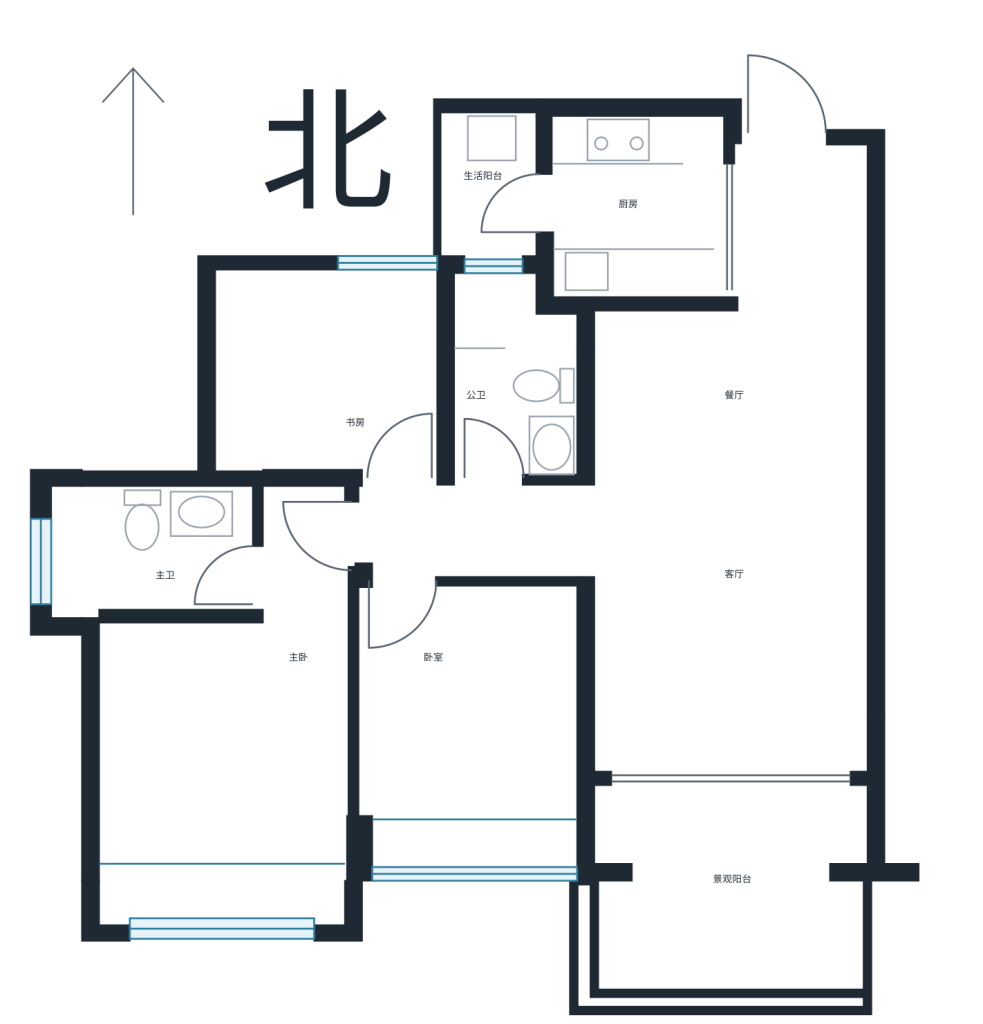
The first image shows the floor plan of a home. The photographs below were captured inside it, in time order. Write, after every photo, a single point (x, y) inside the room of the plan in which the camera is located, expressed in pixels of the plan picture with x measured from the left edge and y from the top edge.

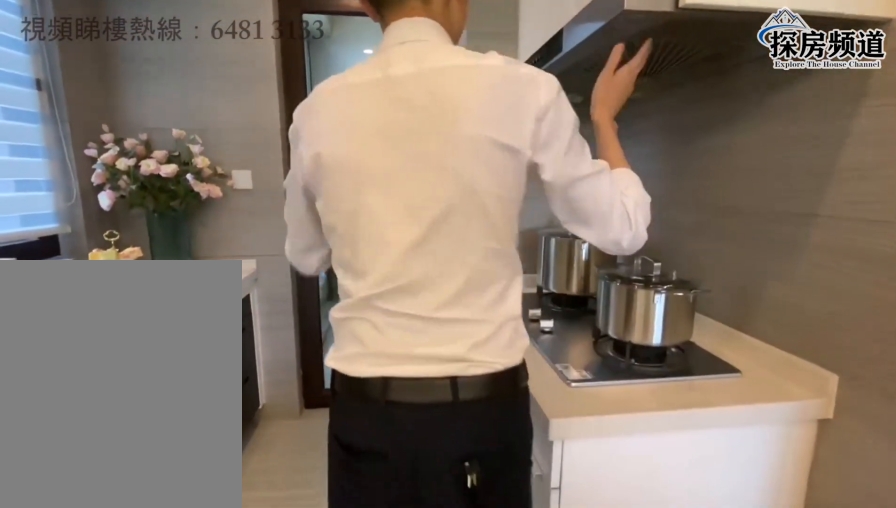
(662, 226)
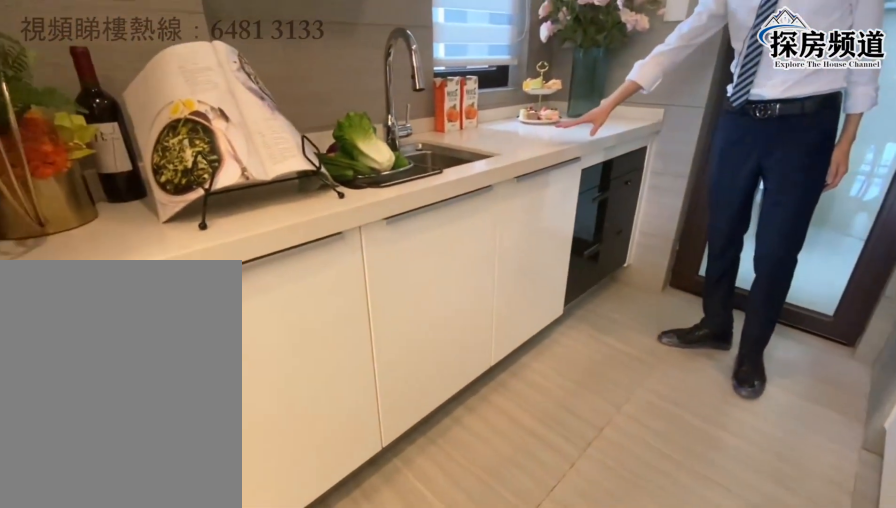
(662, 237)
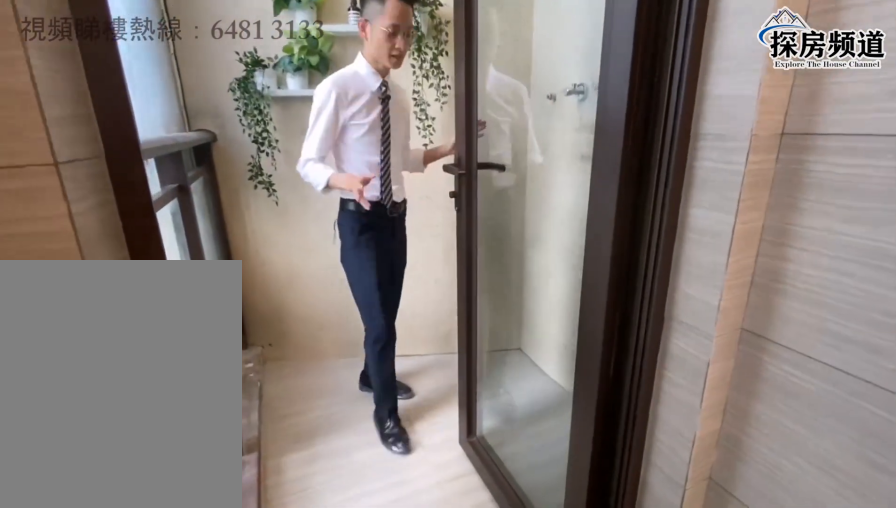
(499, 185)
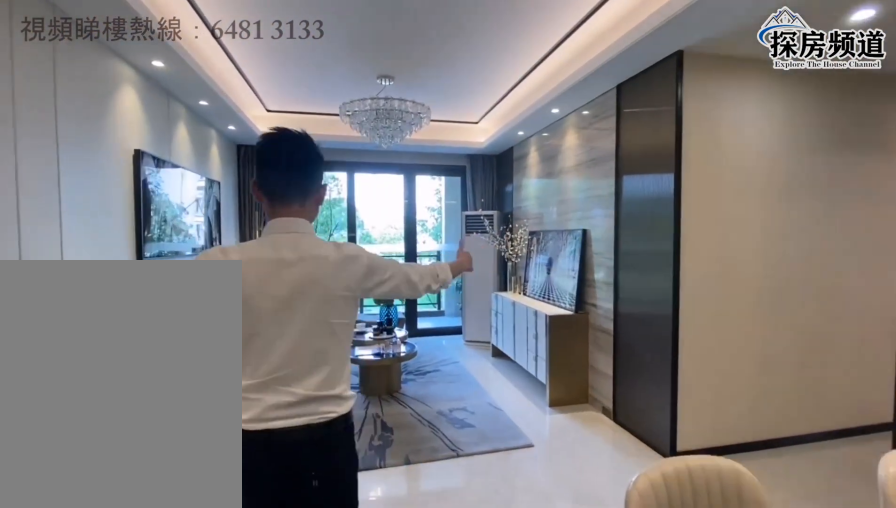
(729, 611)
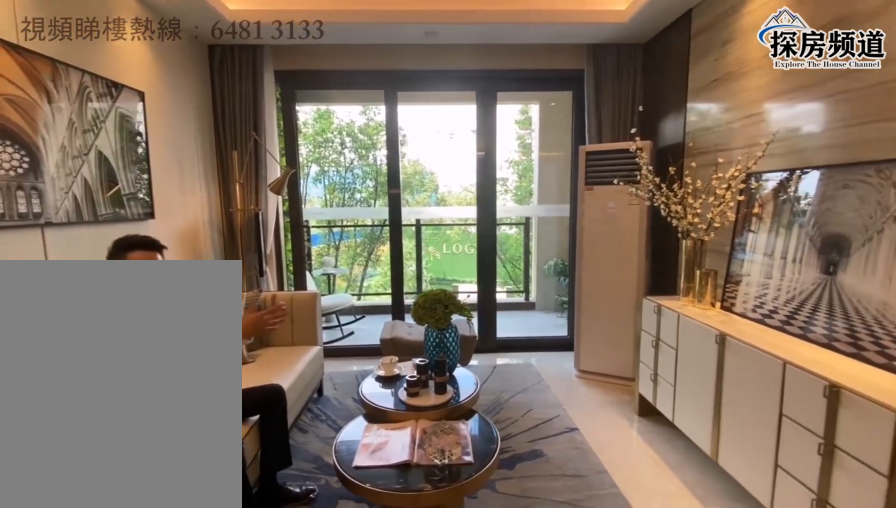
(729, 621)
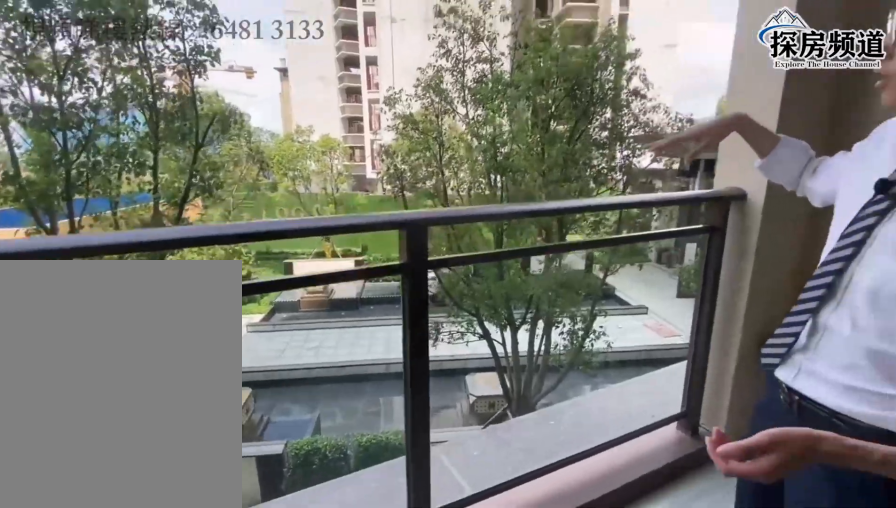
(727, 881)
